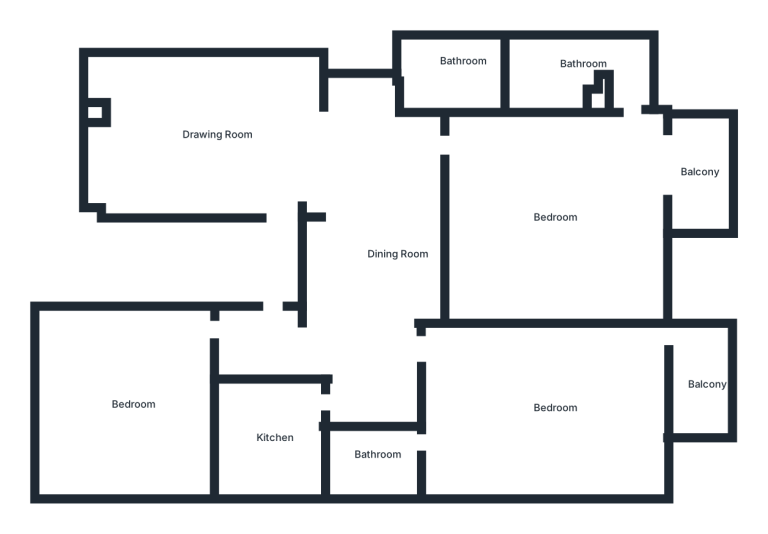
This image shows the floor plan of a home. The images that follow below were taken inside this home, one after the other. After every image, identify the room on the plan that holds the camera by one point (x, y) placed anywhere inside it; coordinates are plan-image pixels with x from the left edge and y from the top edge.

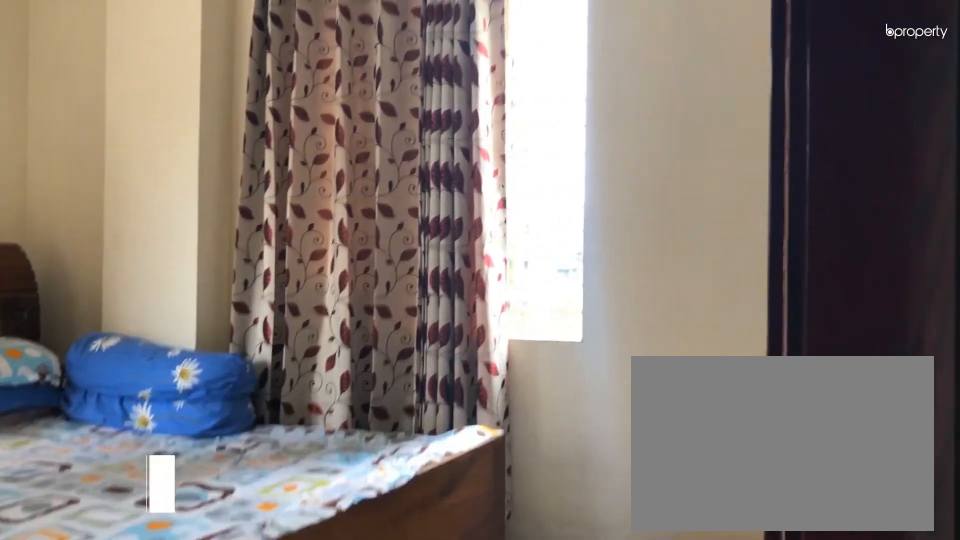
(535, 415)
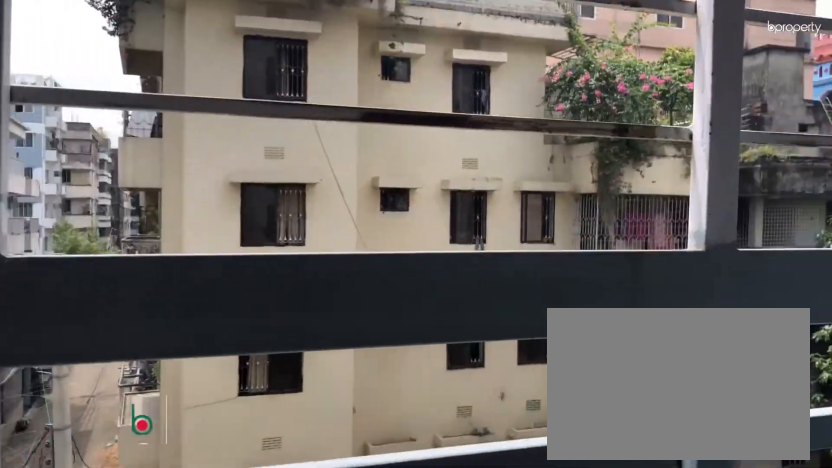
(702, 383)
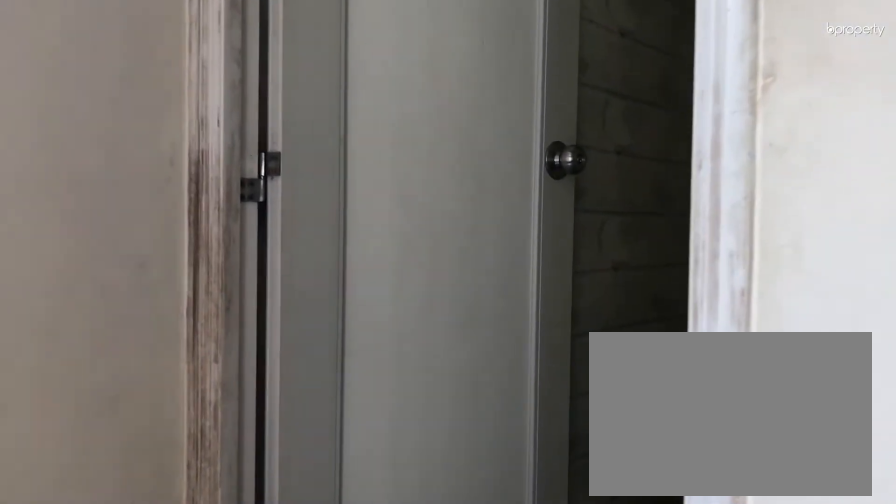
(378, 461)
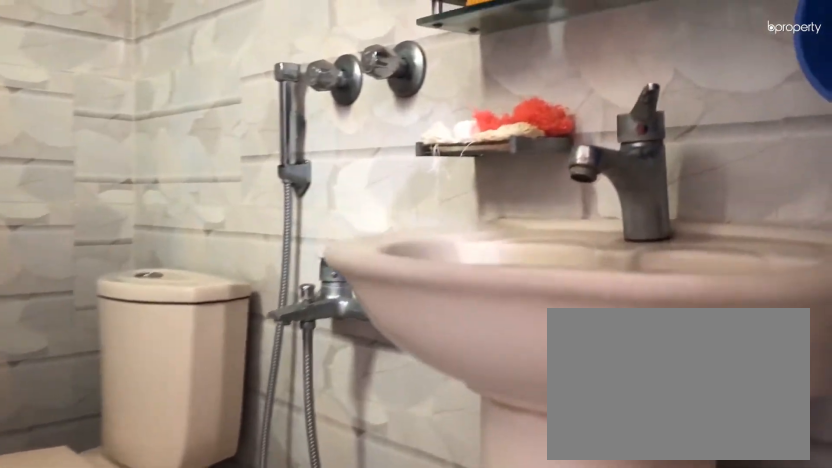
(378, 461)
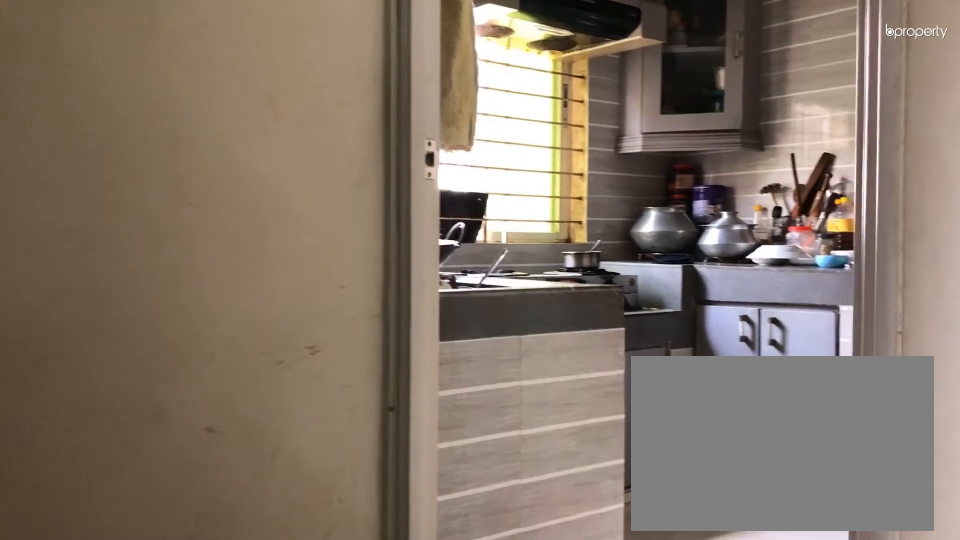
(331, 400)
